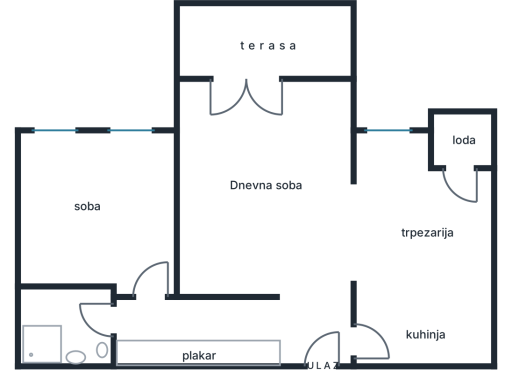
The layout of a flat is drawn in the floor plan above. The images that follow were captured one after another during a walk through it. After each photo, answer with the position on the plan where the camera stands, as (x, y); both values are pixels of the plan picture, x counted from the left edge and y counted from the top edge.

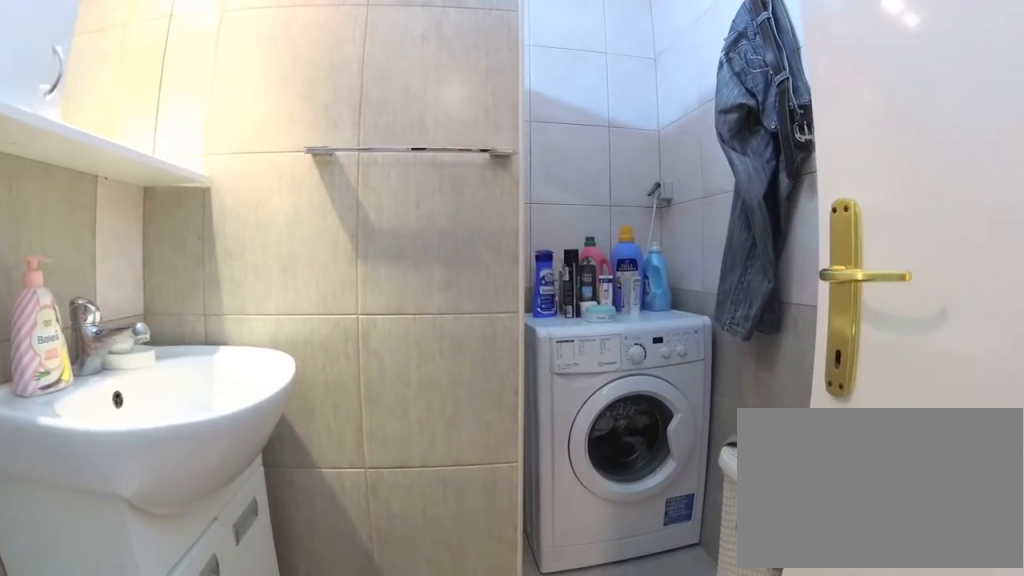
(110, 319)
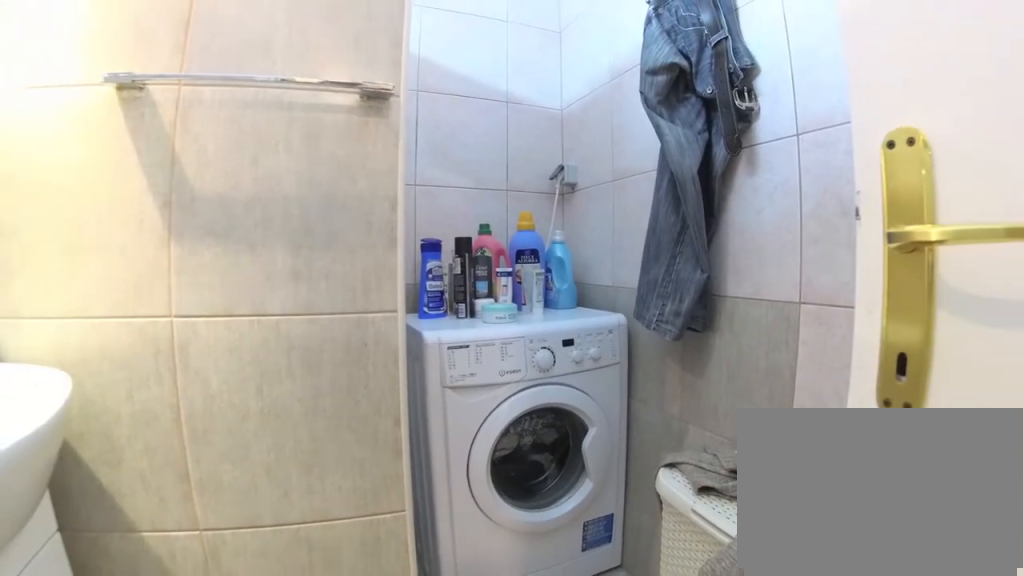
(100, 318)
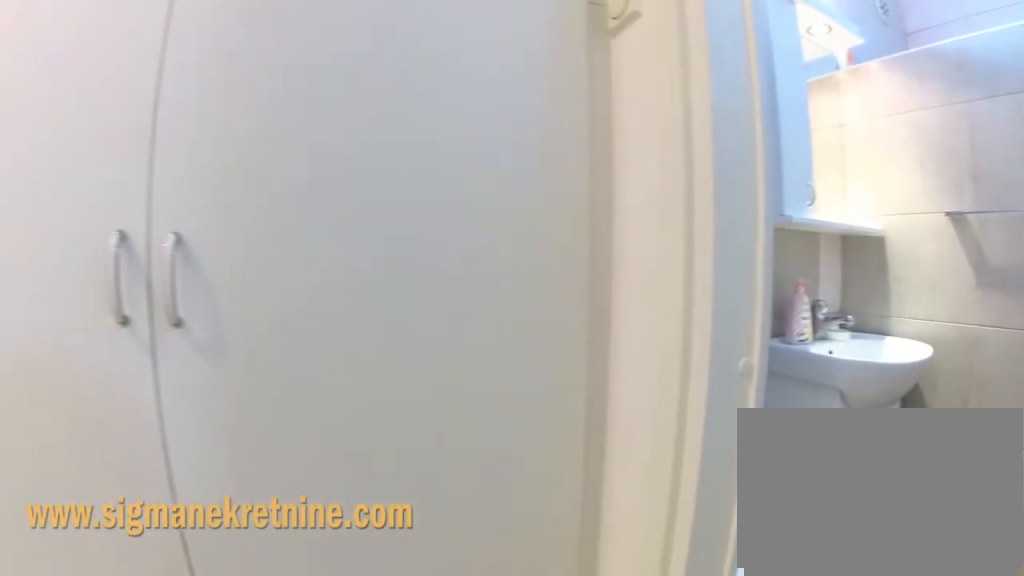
(133, 302)
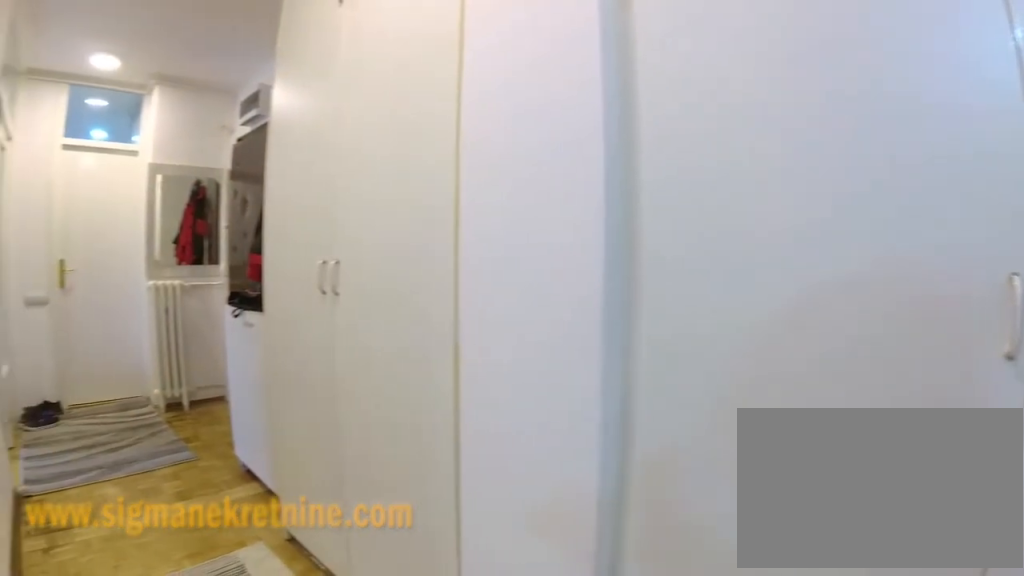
(123, 309)
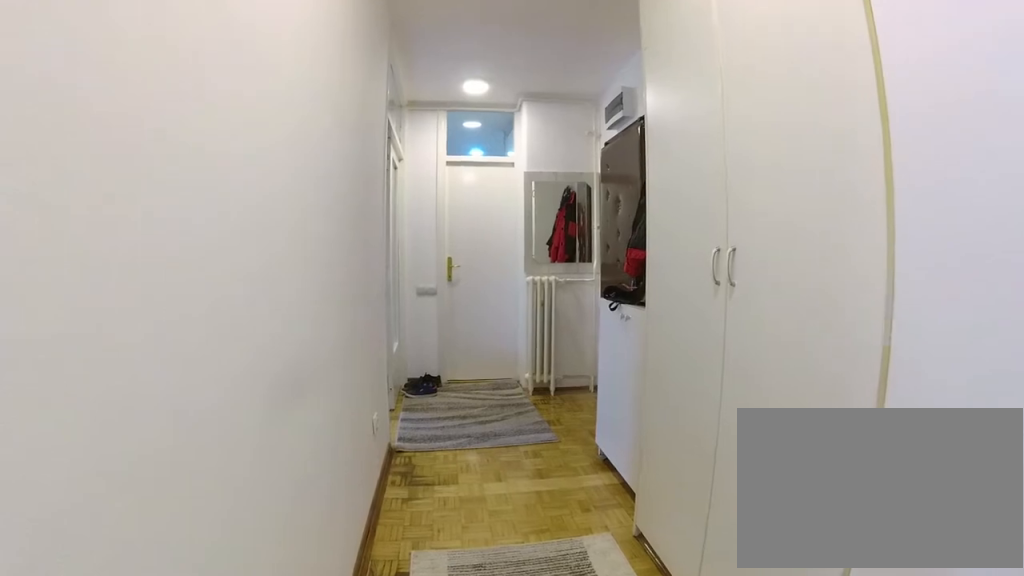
(124, 316)
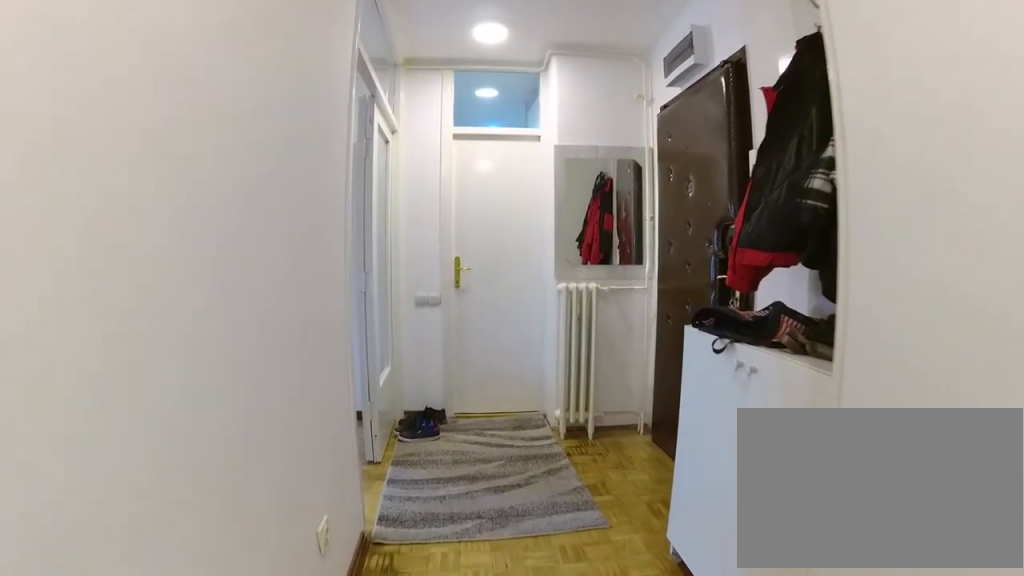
(164, 316)
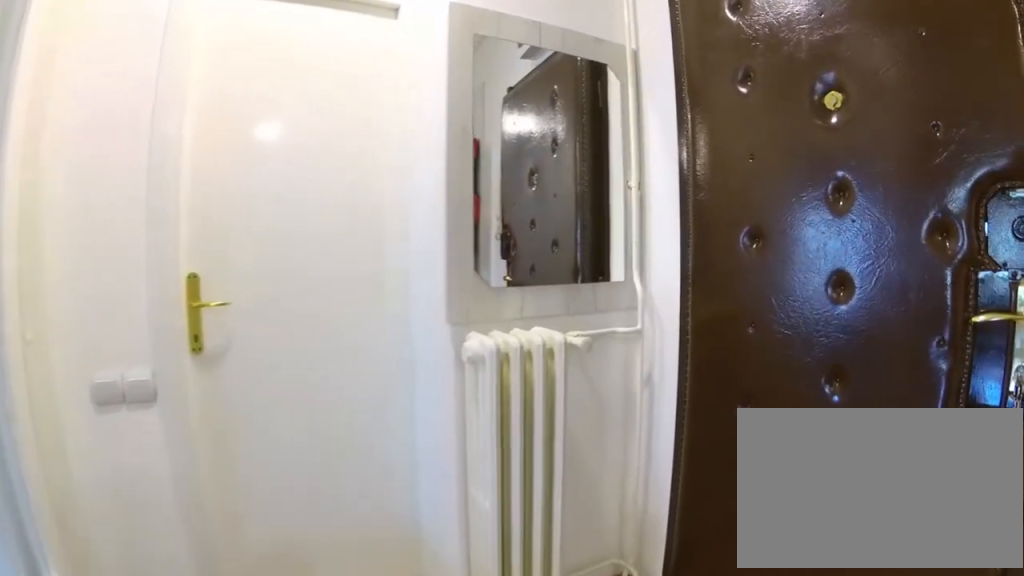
(259, 316)
